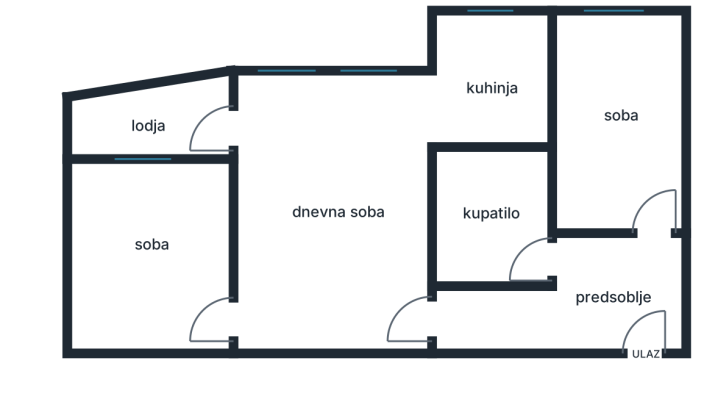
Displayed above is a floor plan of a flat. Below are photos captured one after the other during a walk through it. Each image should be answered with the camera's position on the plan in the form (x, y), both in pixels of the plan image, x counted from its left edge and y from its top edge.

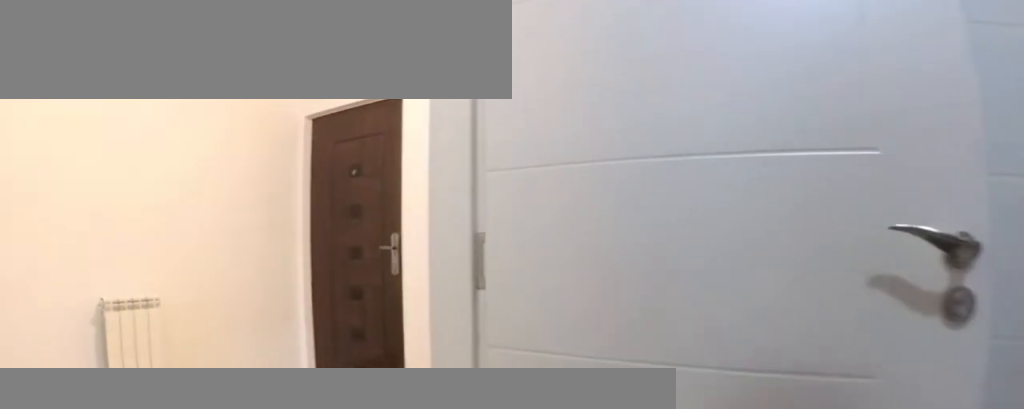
(496, 234)
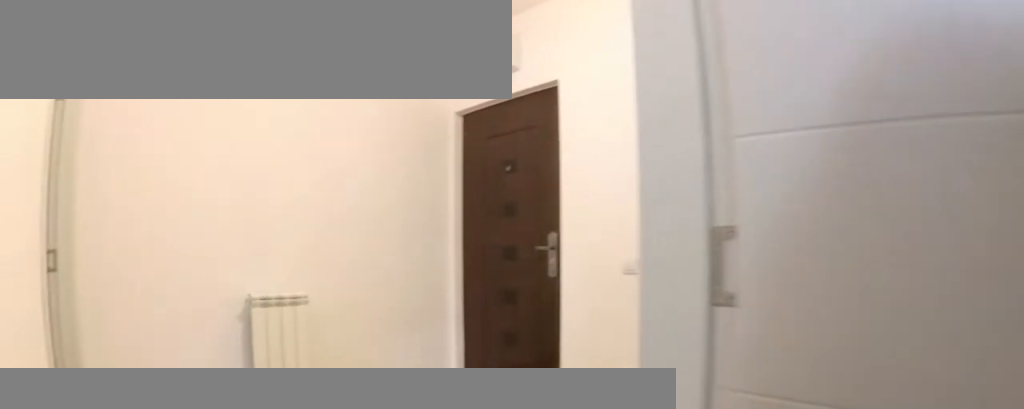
(507, 242)
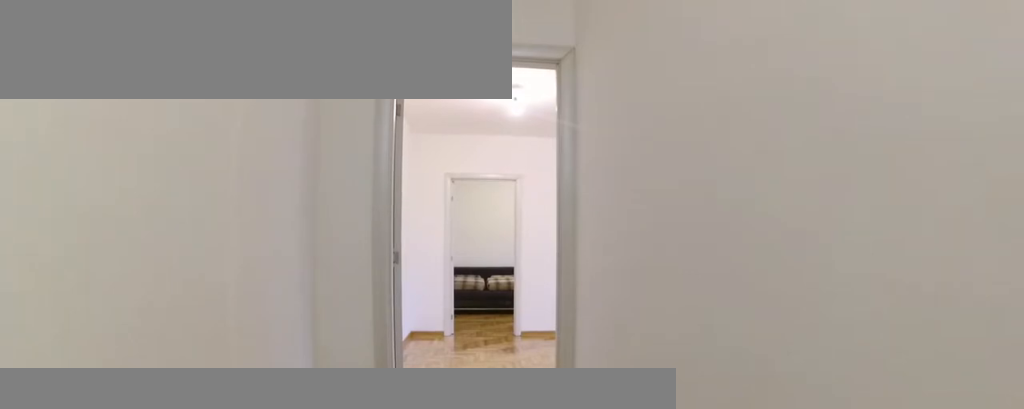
(567, 308)
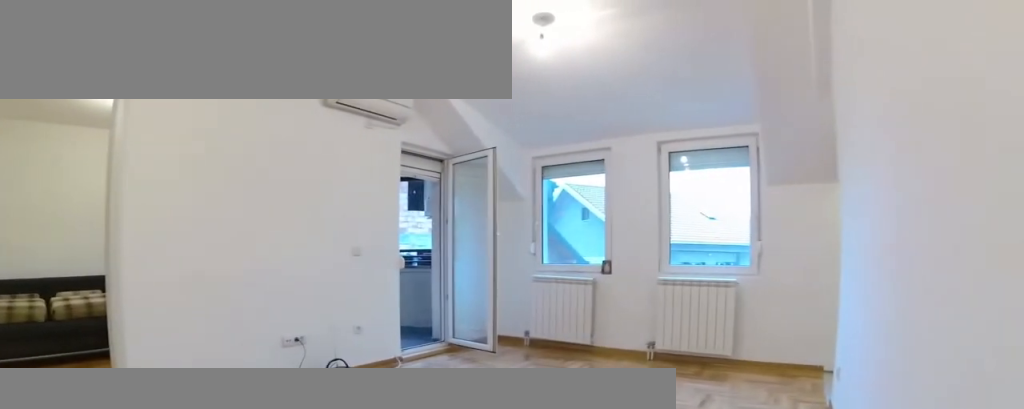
(421, 308)
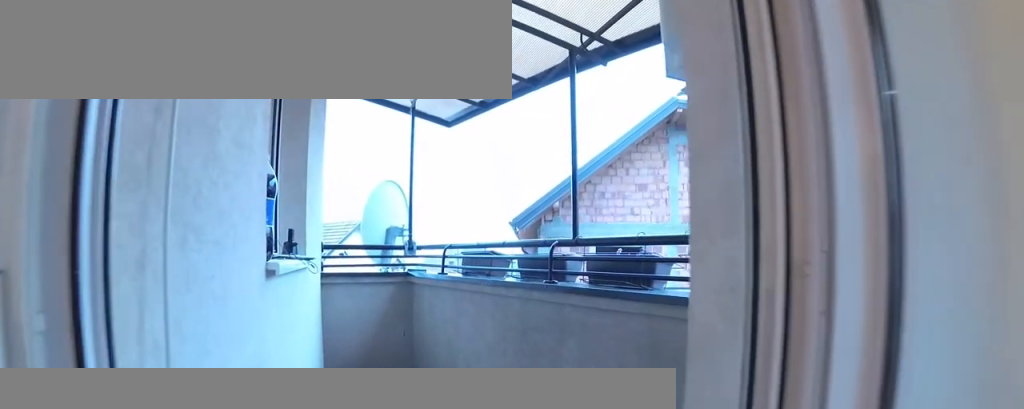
(281, 117)
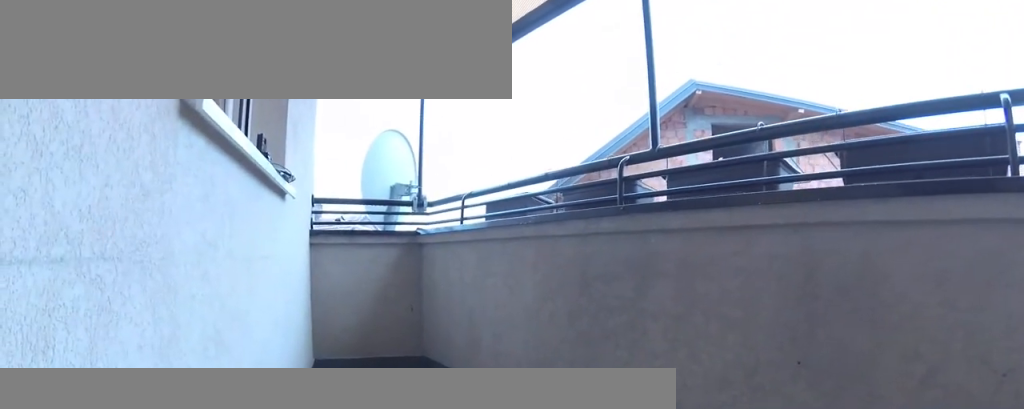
(237, 117)
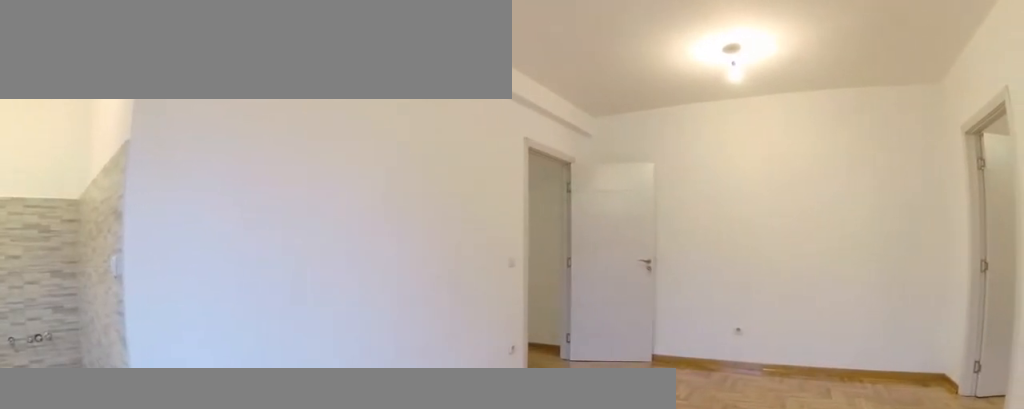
(259, 108)
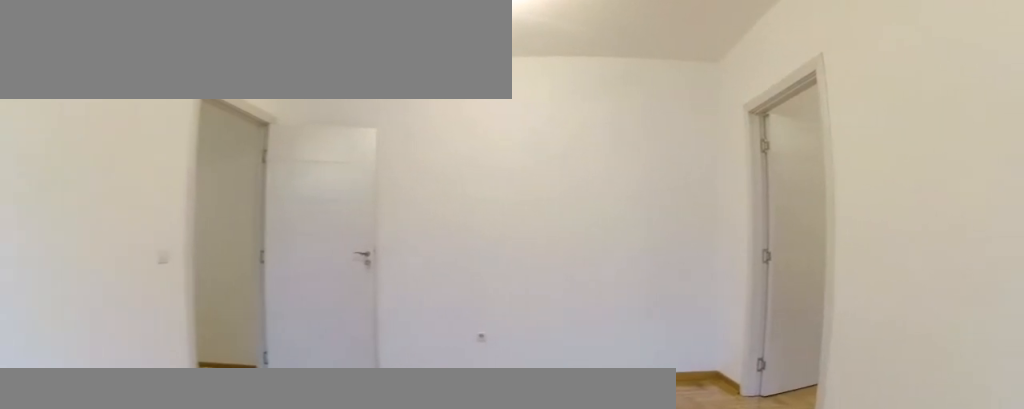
(264, 153)
